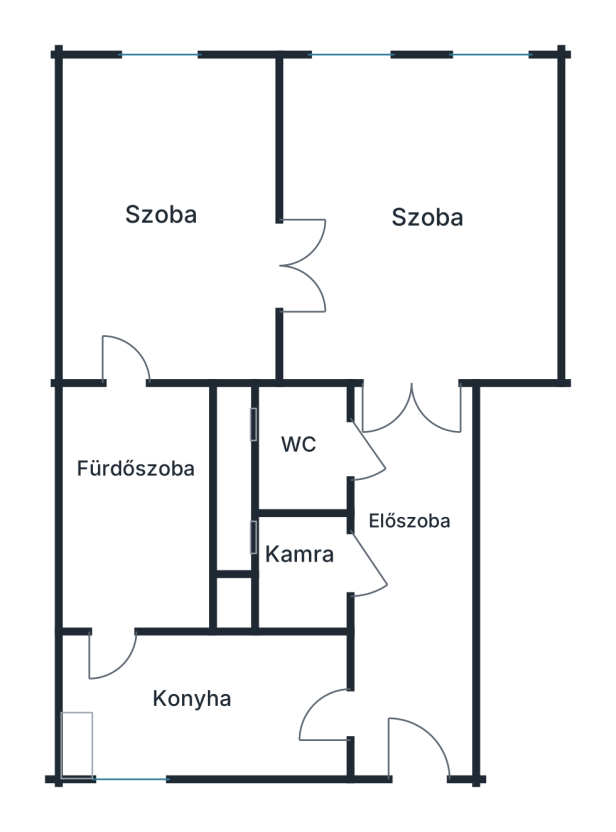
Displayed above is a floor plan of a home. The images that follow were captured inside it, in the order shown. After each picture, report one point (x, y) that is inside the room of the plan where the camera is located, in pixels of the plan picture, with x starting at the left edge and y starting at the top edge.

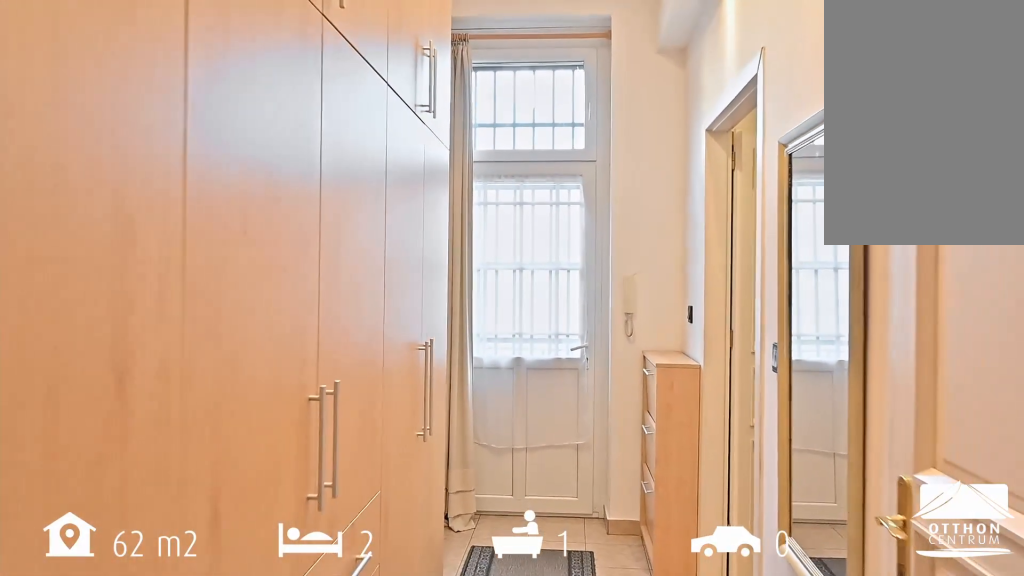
(412, 582)
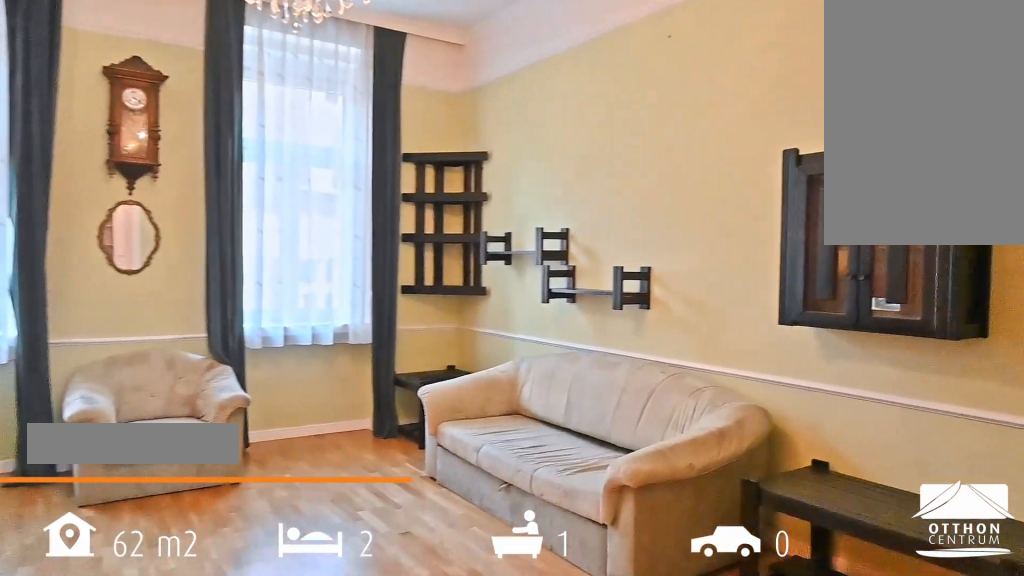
(417, 222)
